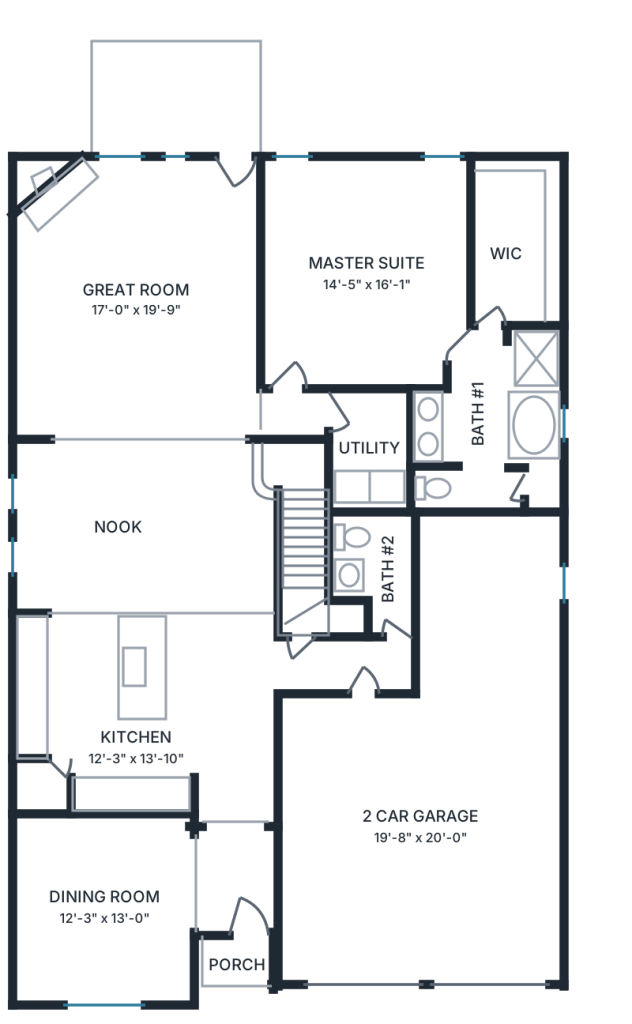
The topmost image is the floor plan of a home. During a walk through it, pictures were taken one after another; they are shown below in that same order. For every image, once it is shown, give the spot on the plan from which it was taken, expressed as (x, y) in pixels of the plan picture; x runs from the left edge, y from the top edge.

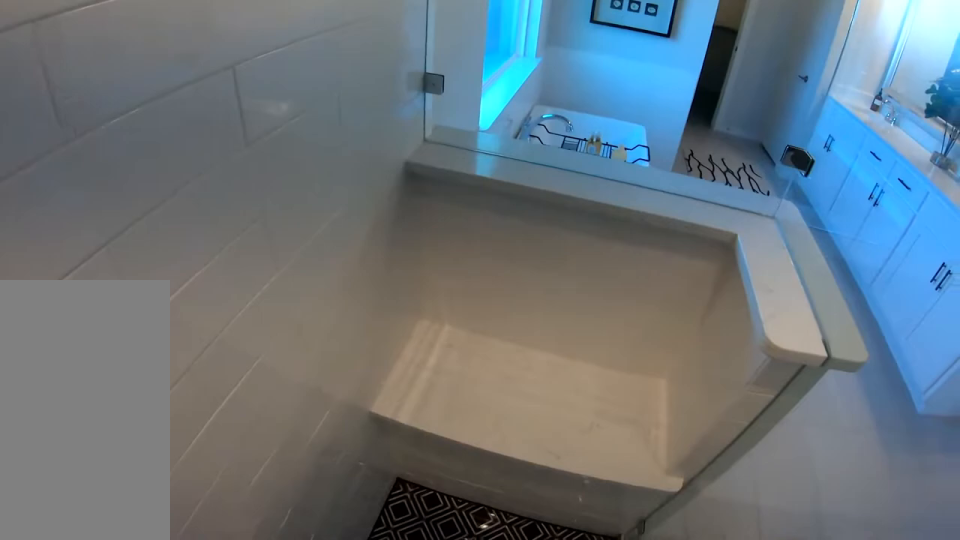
(449, 388)
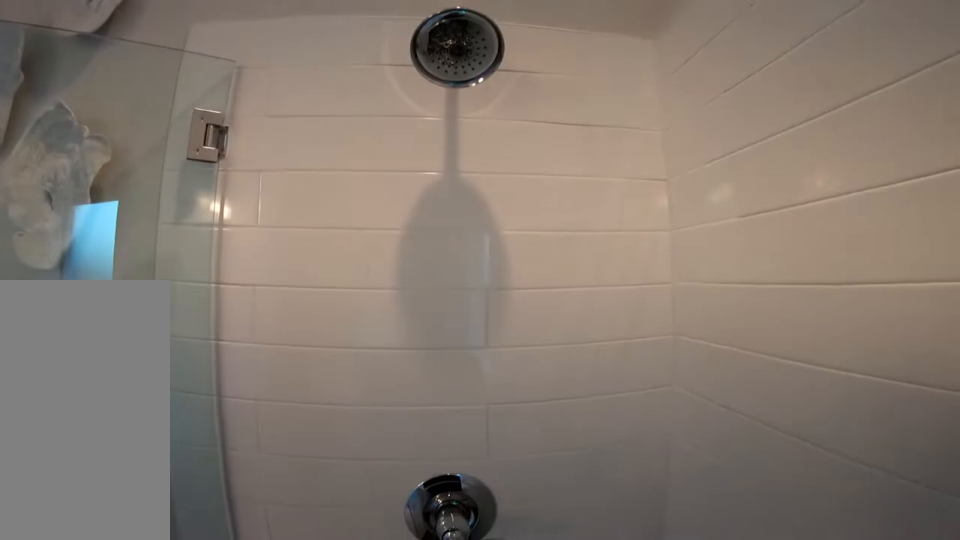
(448, 412)
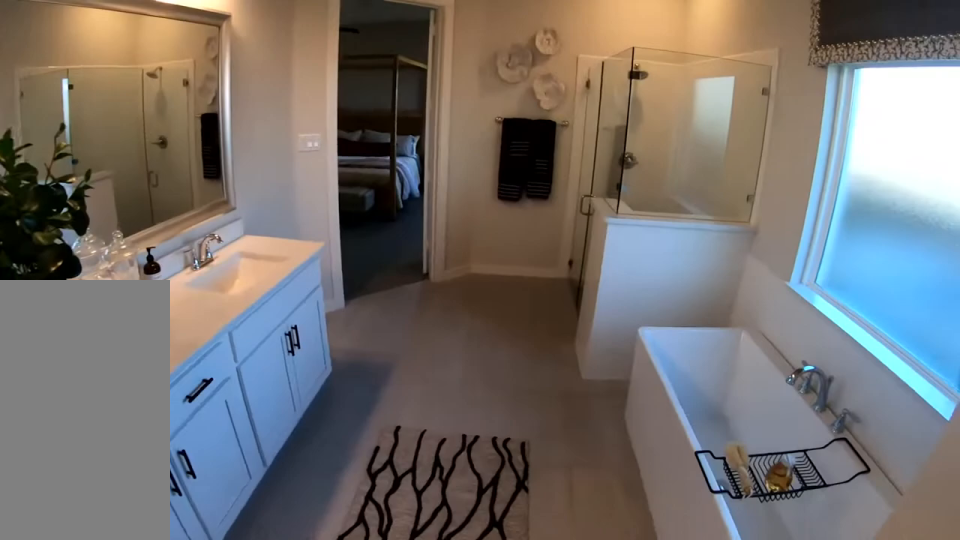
(485, 456)
